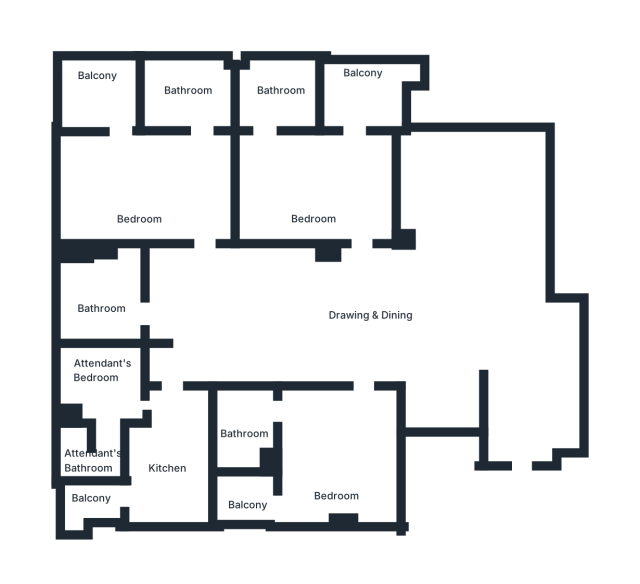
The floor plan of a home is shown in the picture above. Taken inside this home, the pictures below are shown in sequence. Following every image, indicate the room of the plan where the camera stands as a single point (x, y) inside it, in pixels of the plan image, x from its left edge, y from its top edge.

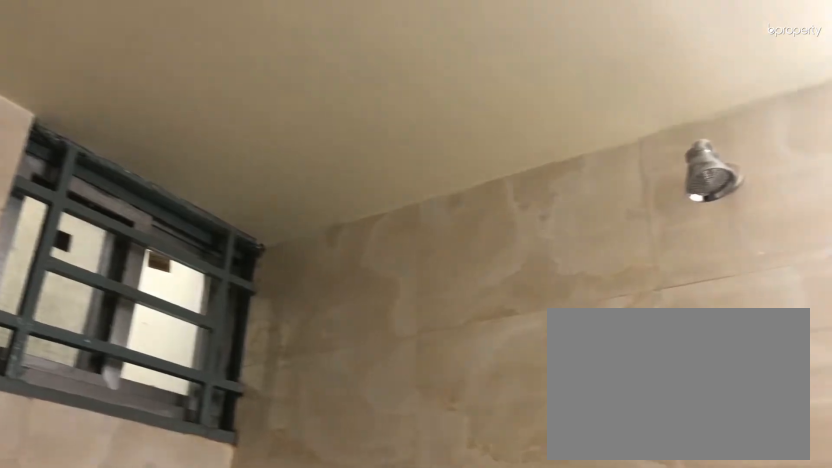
(243, 436)
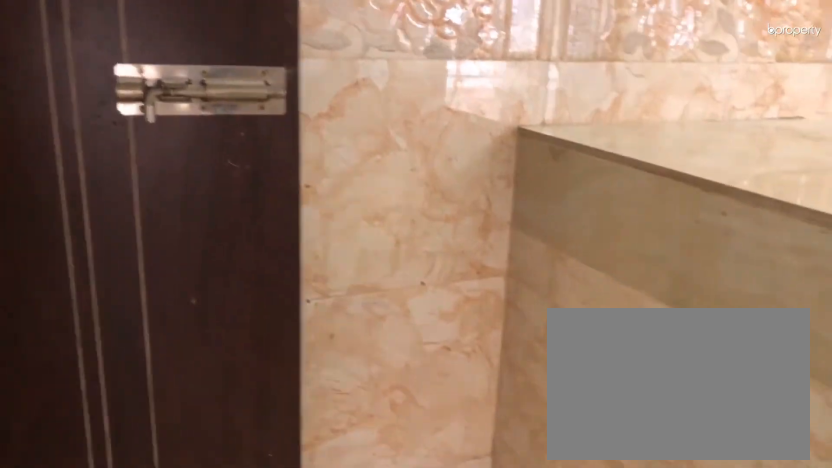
(173, 462)
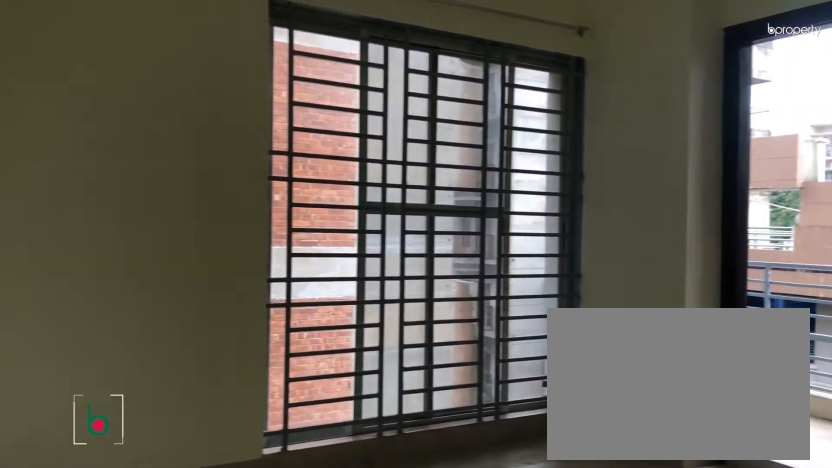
(147, 202)
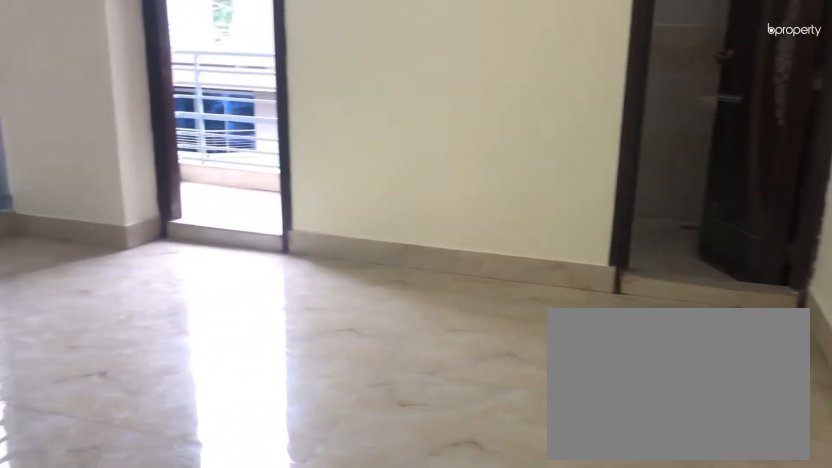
(146, 202)
